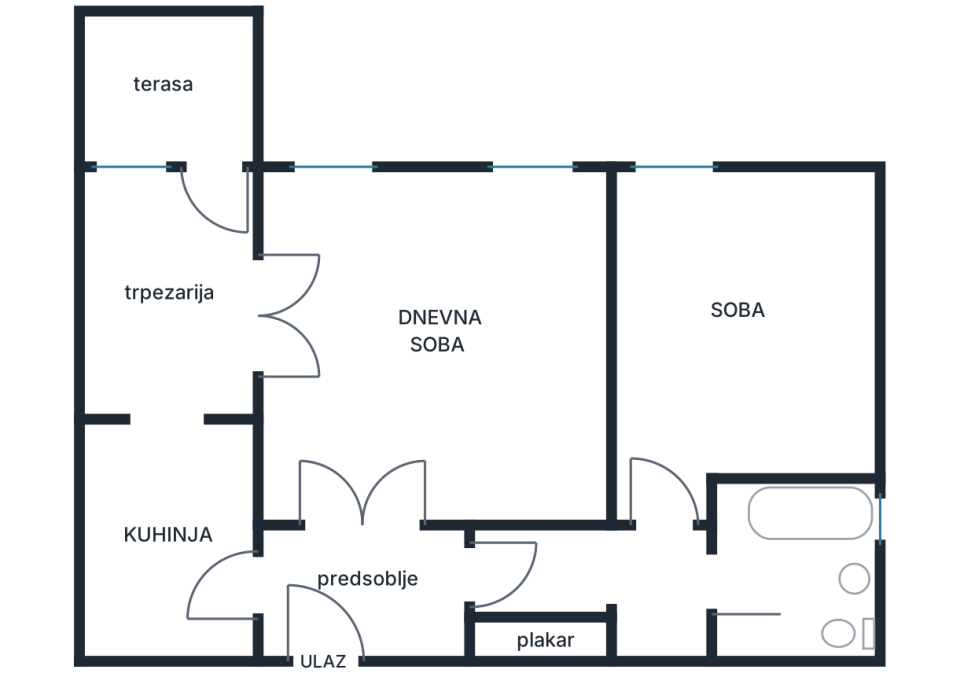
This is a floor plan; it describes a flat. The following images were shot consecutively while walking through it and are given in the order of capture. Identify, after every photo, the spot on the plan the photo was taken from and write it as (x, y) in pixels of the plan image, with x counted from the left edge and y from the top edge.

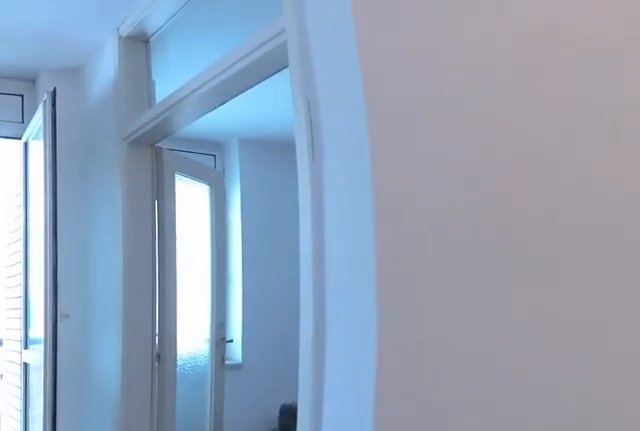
(185, 468)
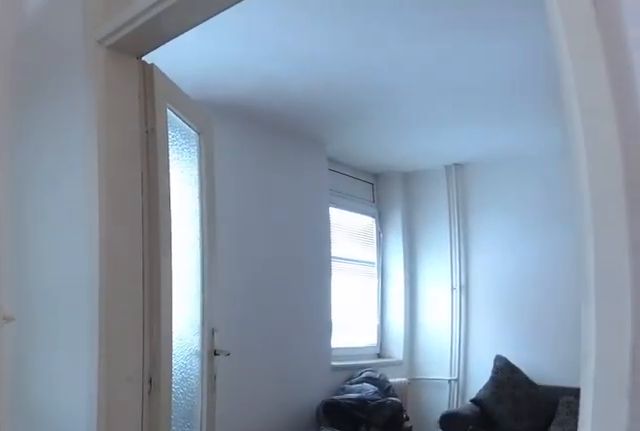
(185, 367)
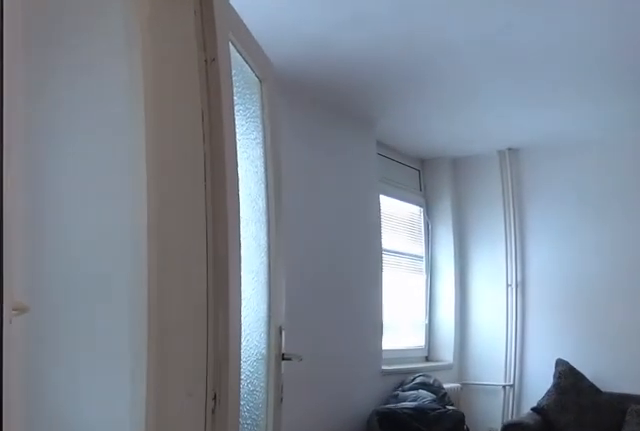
(186, 328)
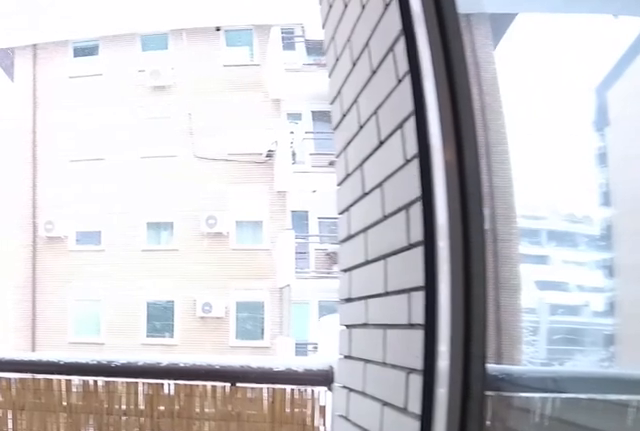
(192, 261)
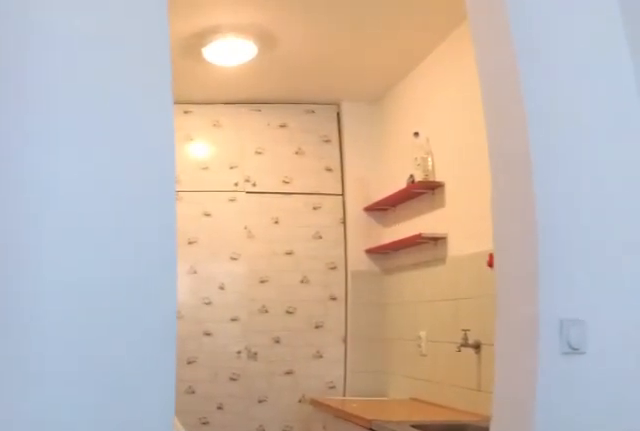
(208, 309)
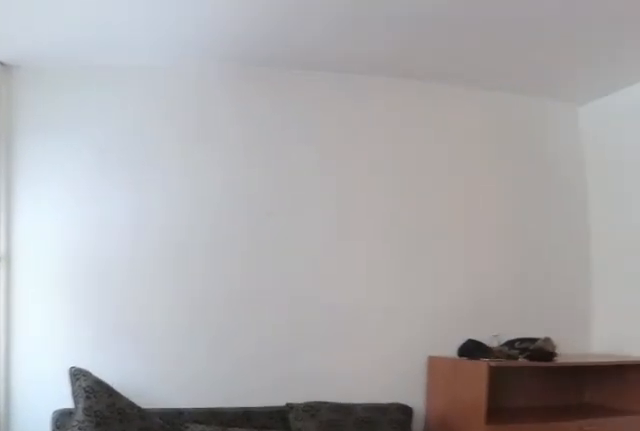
(344, 294)
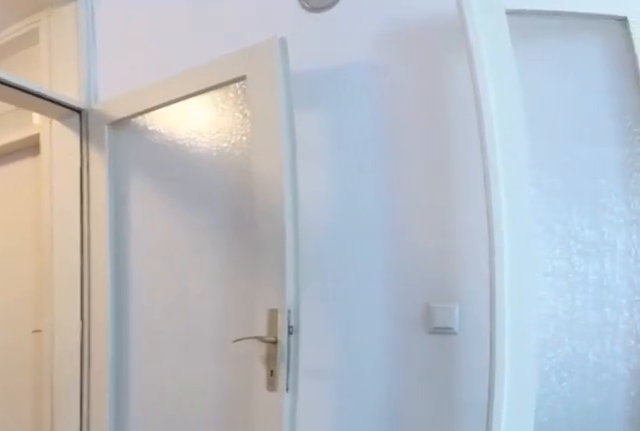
(383, 395)
